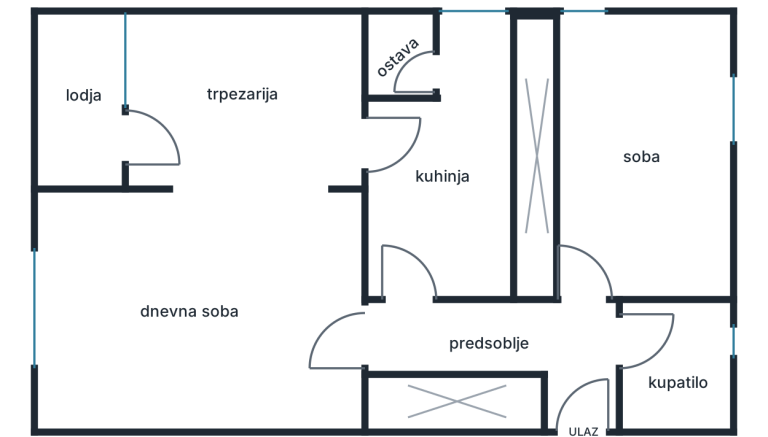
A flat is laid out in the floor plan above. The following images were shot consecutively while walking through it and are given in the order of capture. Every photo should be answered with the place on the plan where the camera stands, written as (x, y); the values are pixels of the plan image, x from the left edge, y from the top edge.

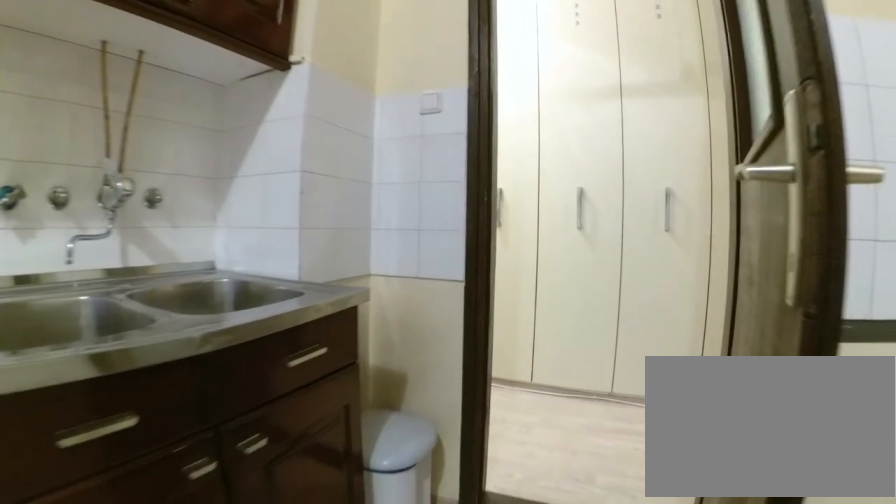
(449, 194)
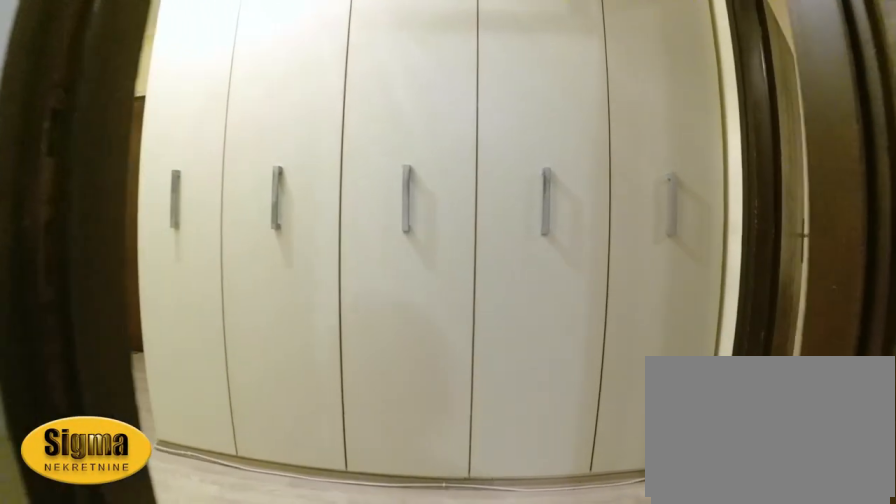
(418, 249)
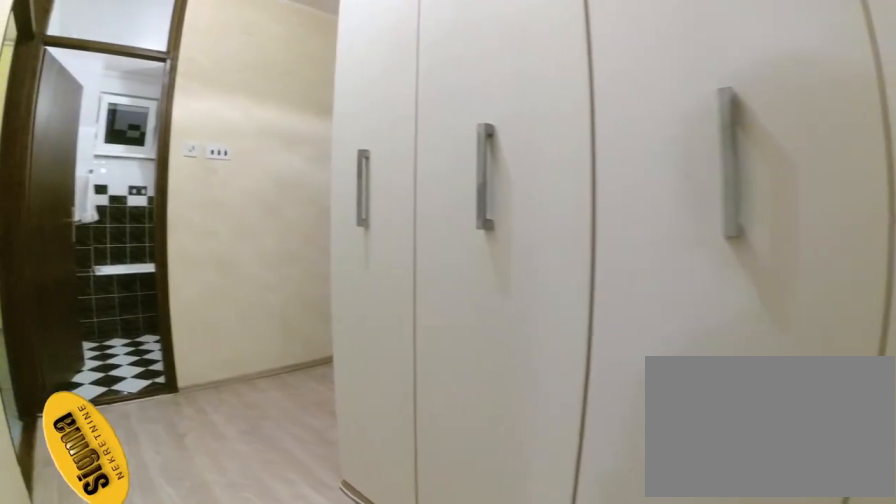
(408, 304)
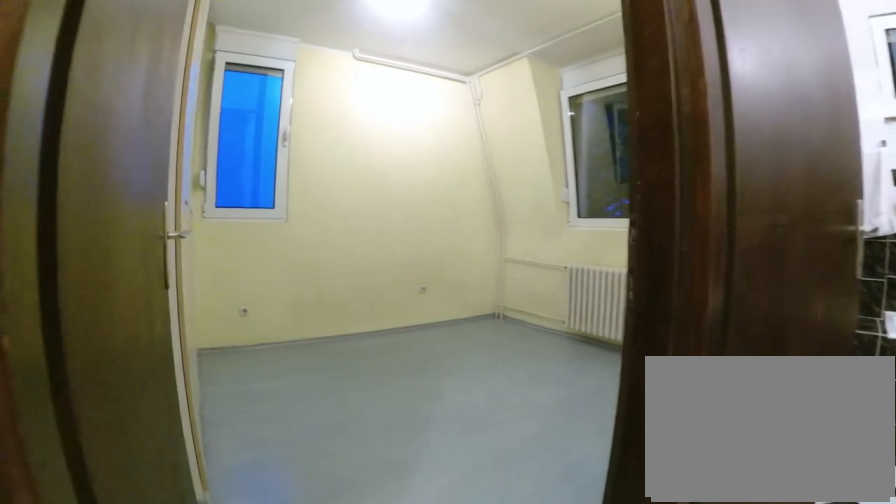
(545, 338)
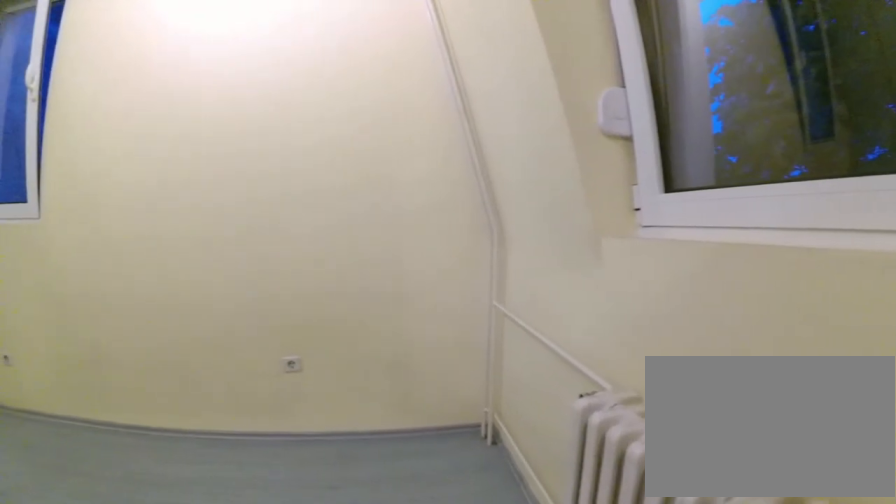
(689, 250)
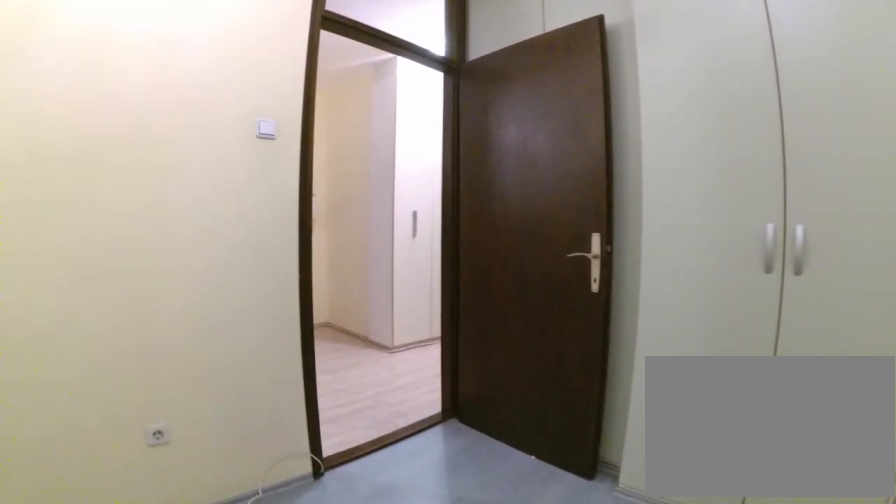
(665, 230)
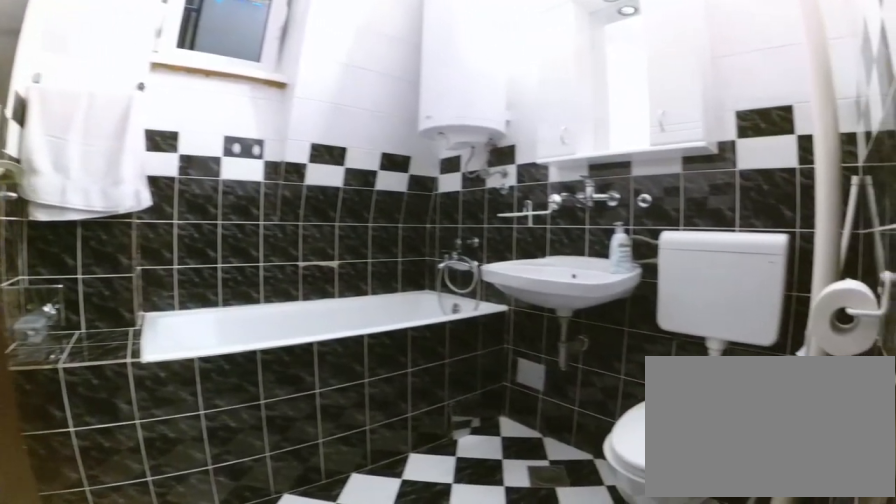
(611, 325)
